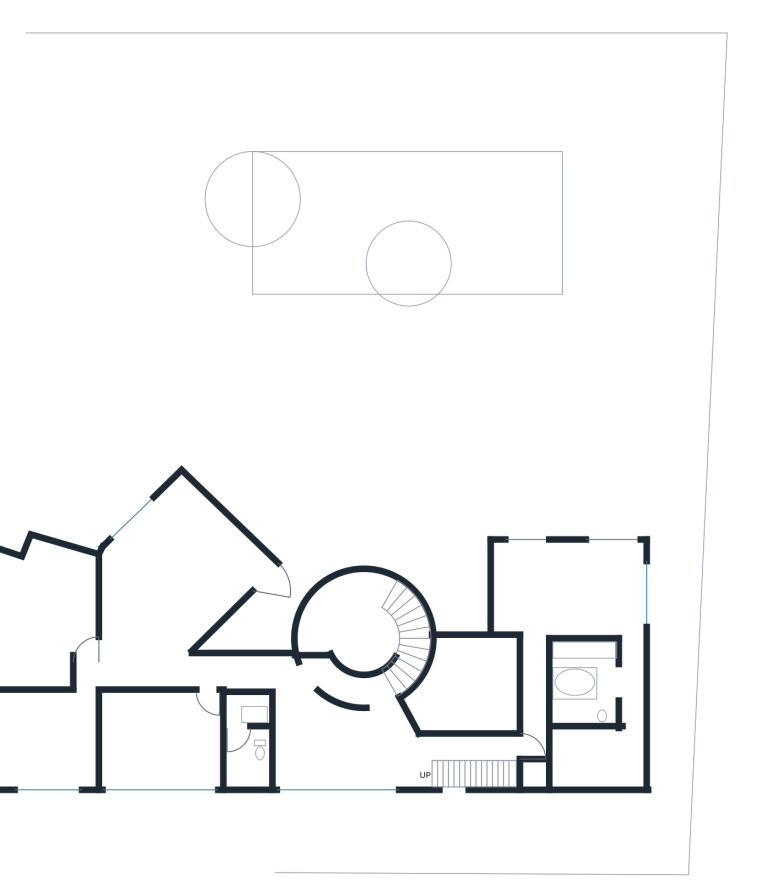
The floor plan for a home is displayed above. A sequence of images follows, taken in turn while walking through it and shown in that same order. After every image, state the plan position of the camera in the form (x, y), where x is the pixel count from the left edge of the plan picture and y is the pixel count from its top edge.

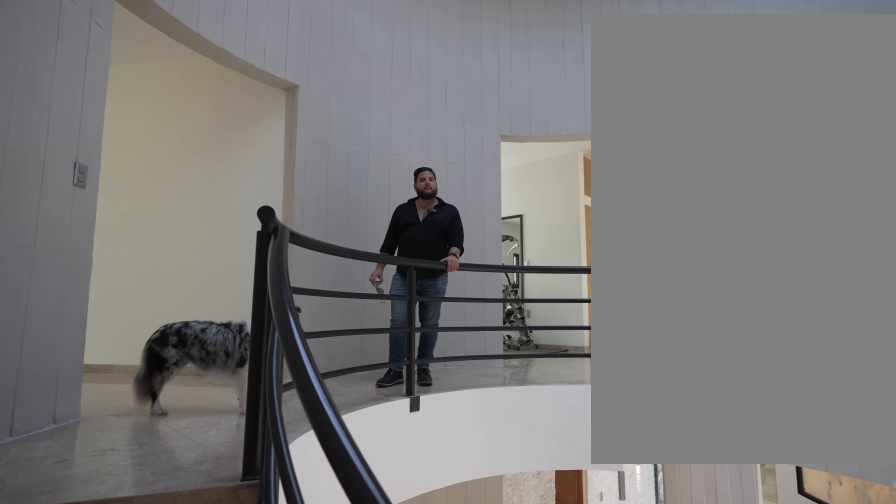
(407, 656)
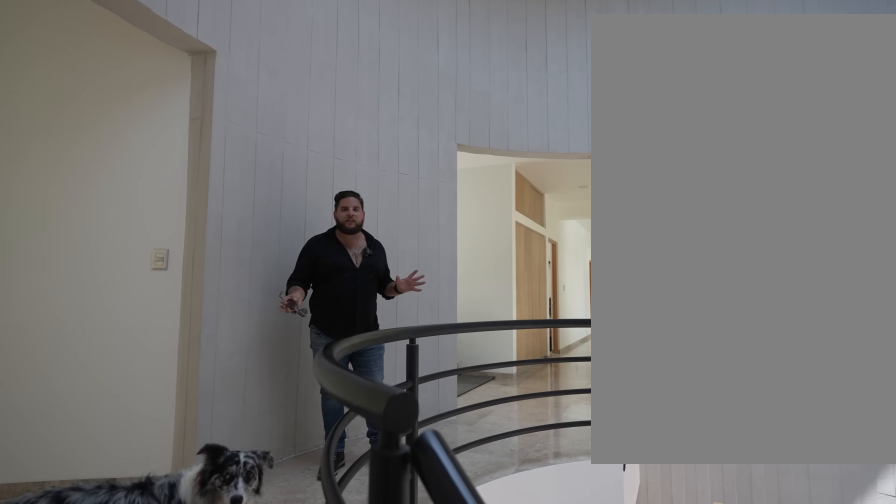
(400, 672)
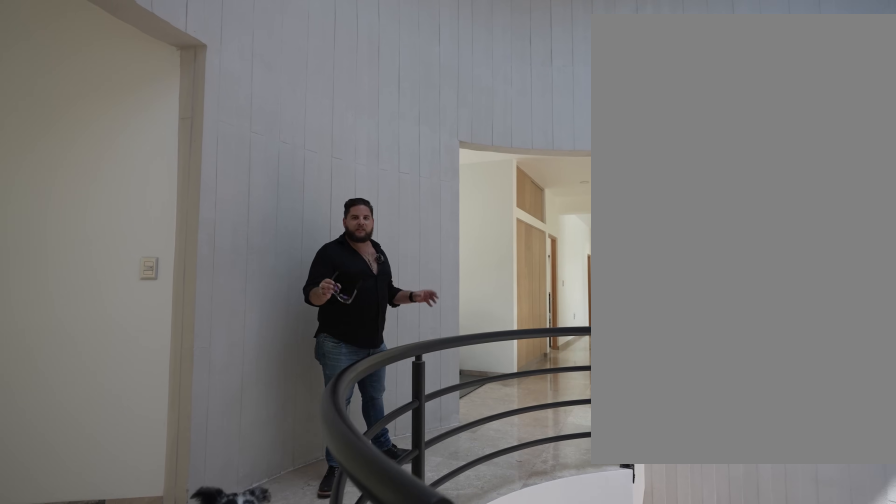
(400, 672)
